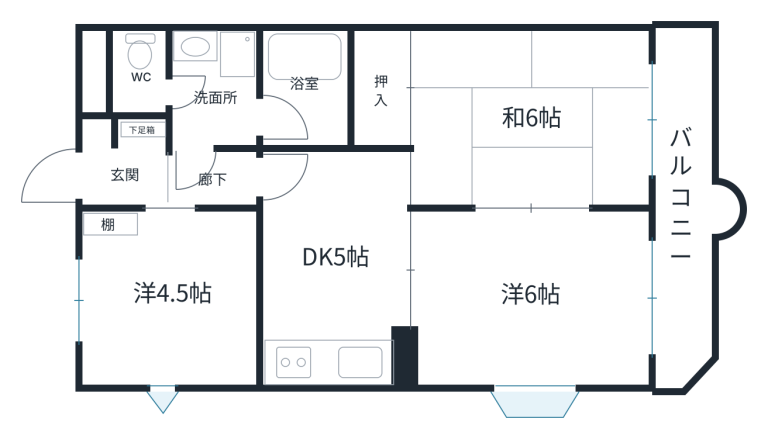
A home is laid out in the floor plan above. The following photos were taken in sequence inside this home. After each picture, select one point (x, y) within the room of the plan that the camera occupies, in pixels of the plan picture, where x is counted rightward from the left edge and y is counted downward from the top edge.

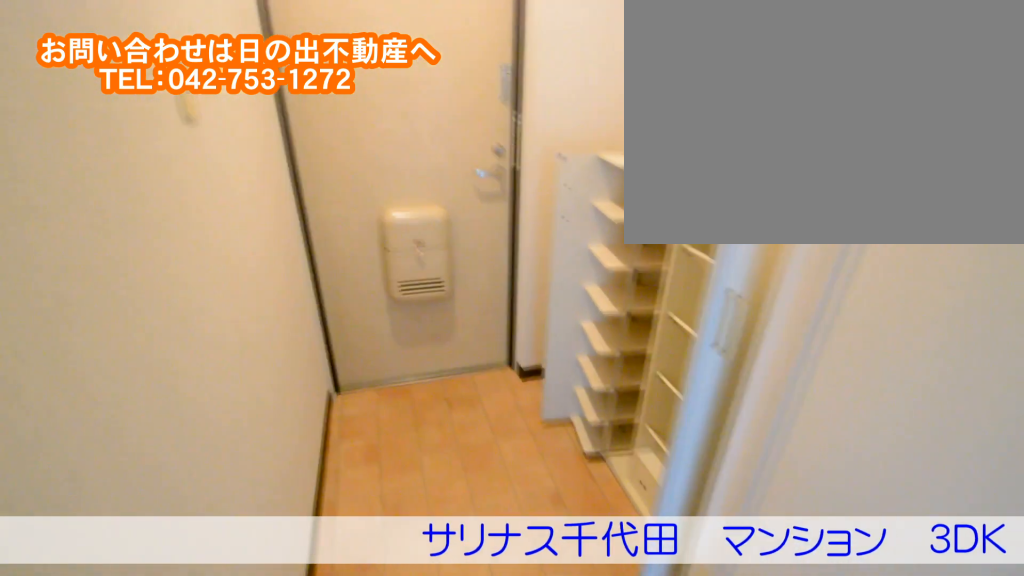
(154, 174)
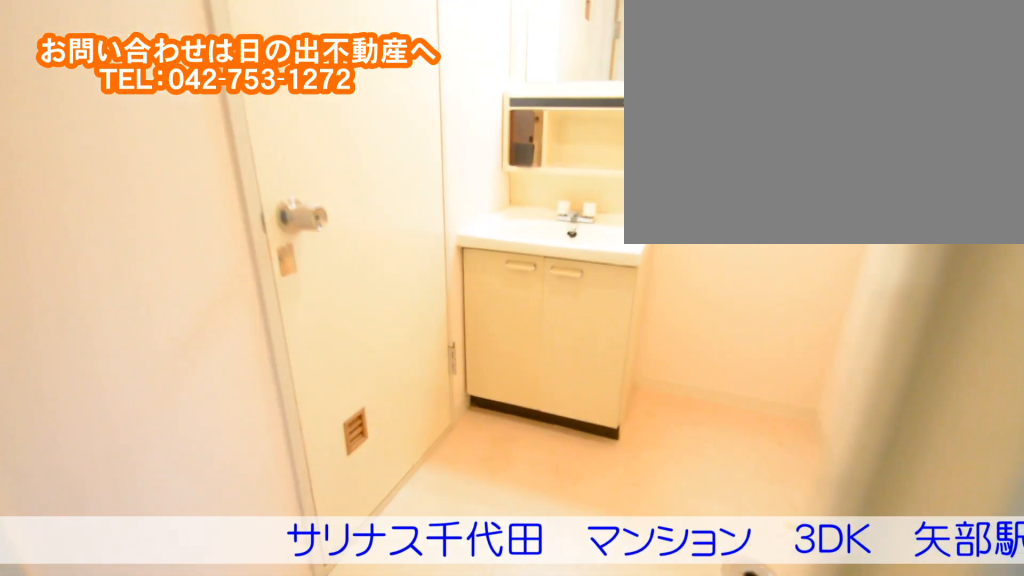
(215, 113)
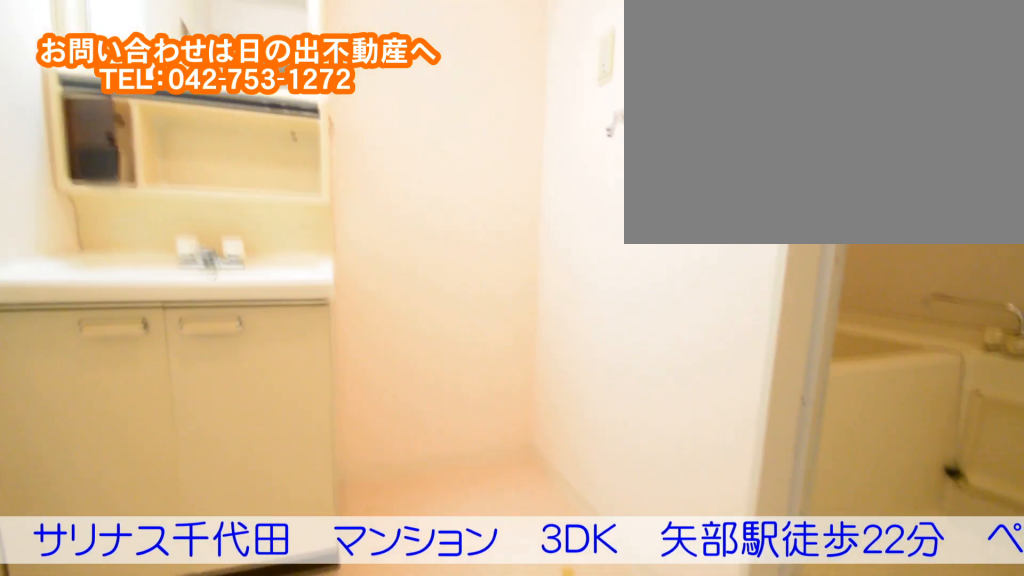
(215, 113)
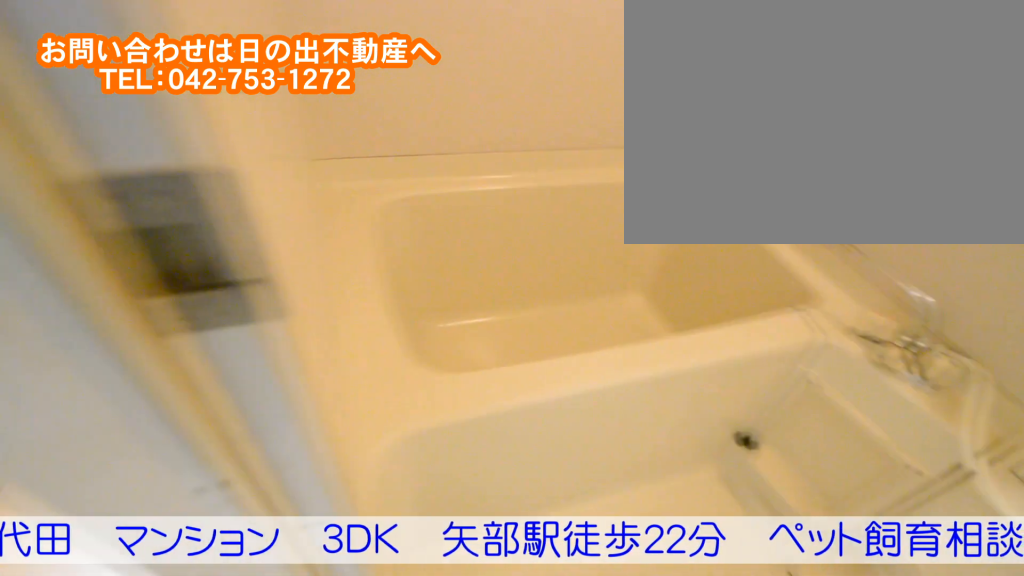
(308, 113)
